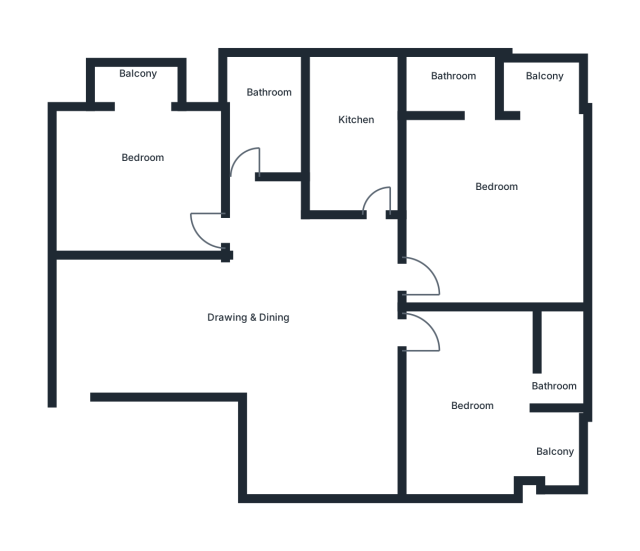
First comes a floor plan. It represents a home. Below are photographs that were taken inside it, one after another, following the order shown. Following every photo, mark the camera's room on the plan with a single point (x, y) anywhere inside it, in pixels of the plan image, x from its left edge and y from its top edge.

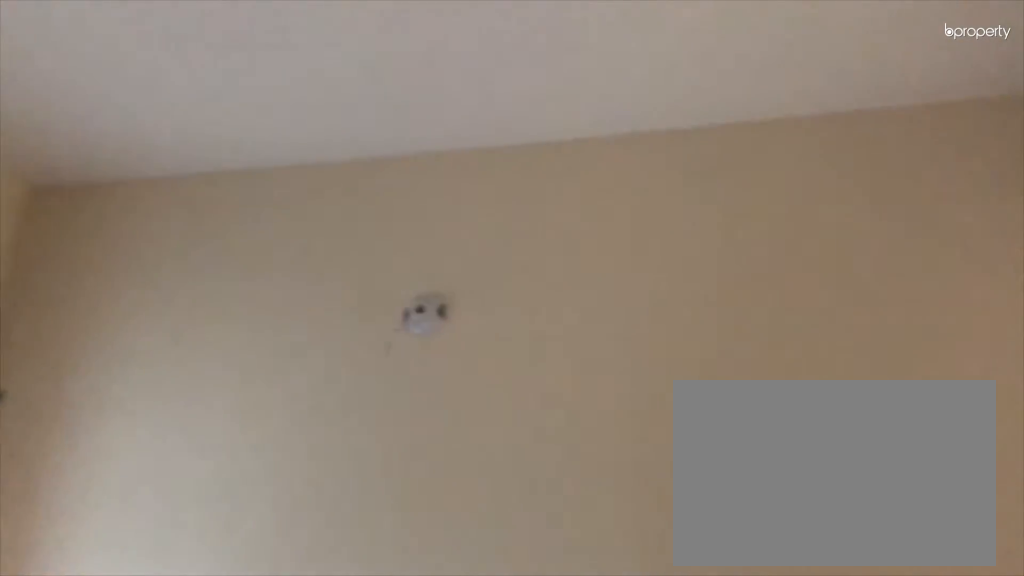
(283, 311)
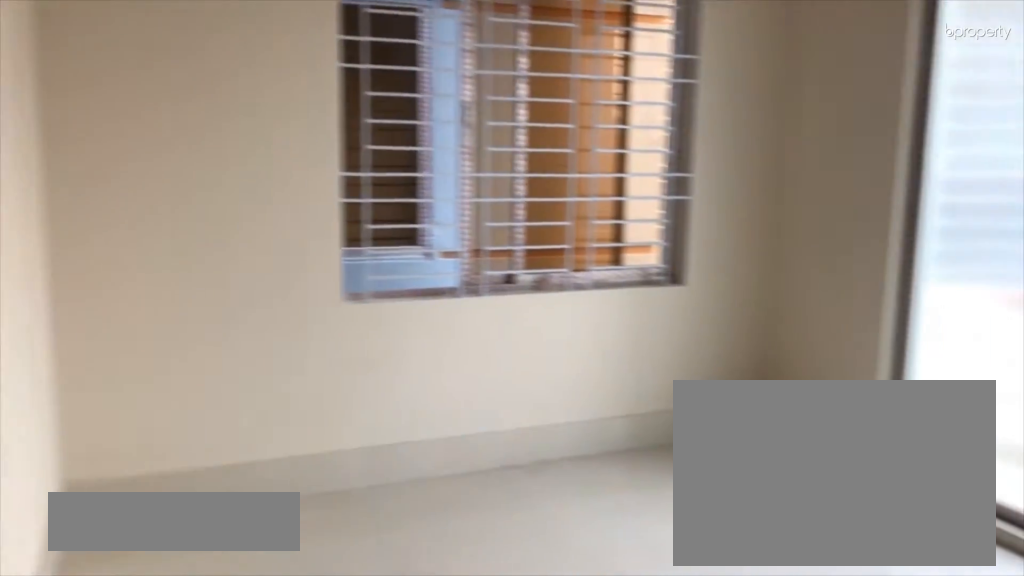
(132, 171)
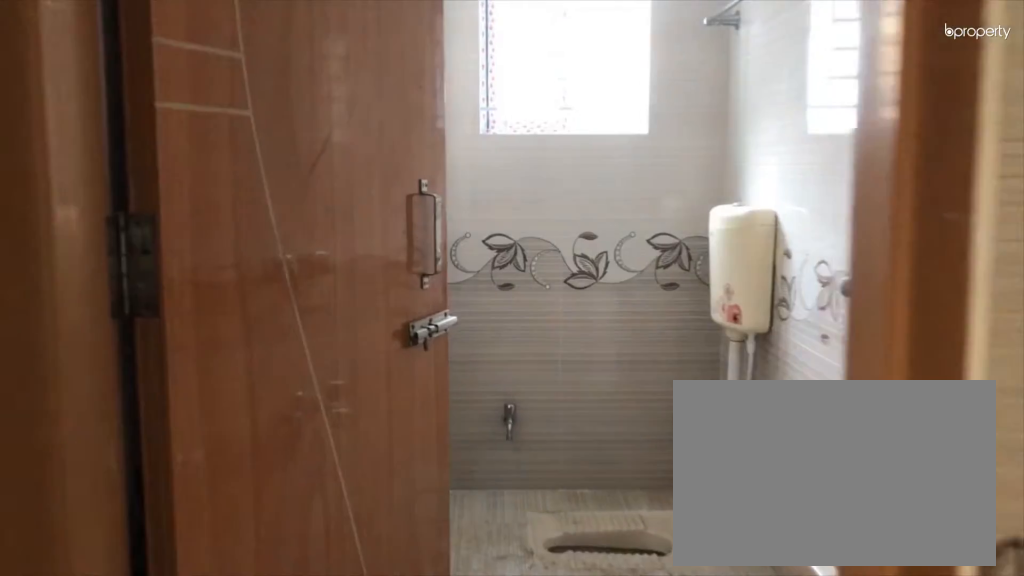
(261, 116)
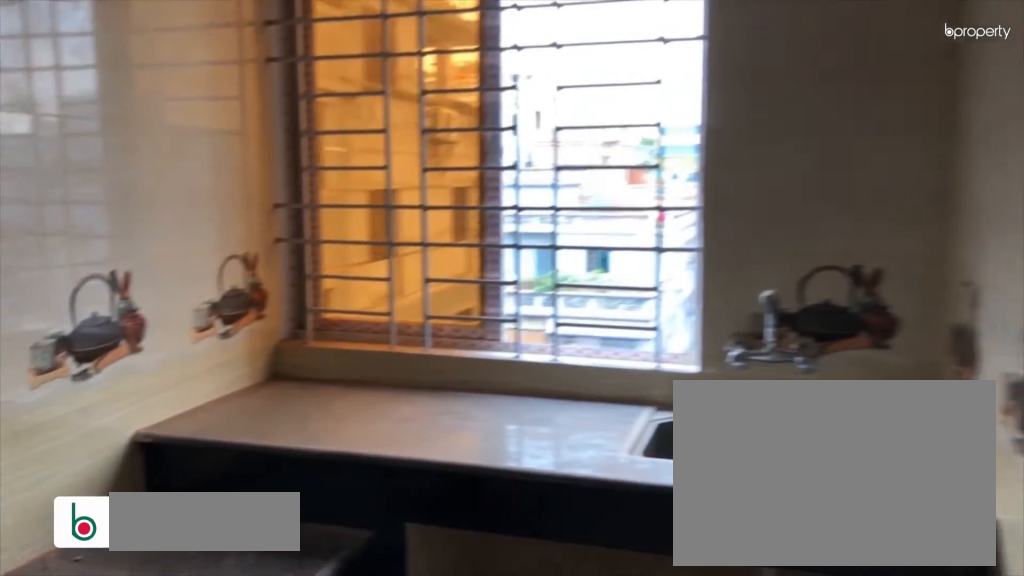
(358, 133)
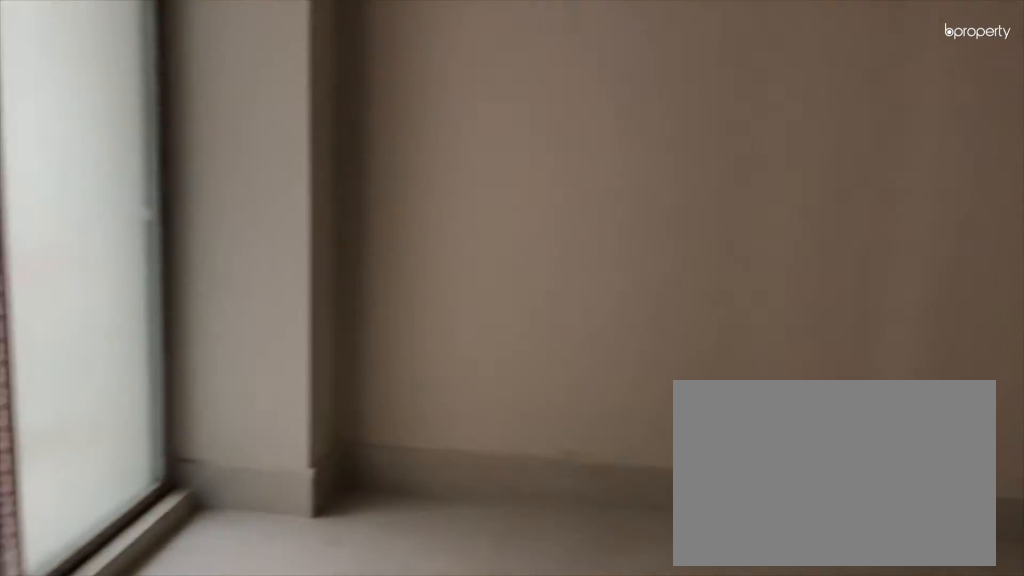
(485, 398)
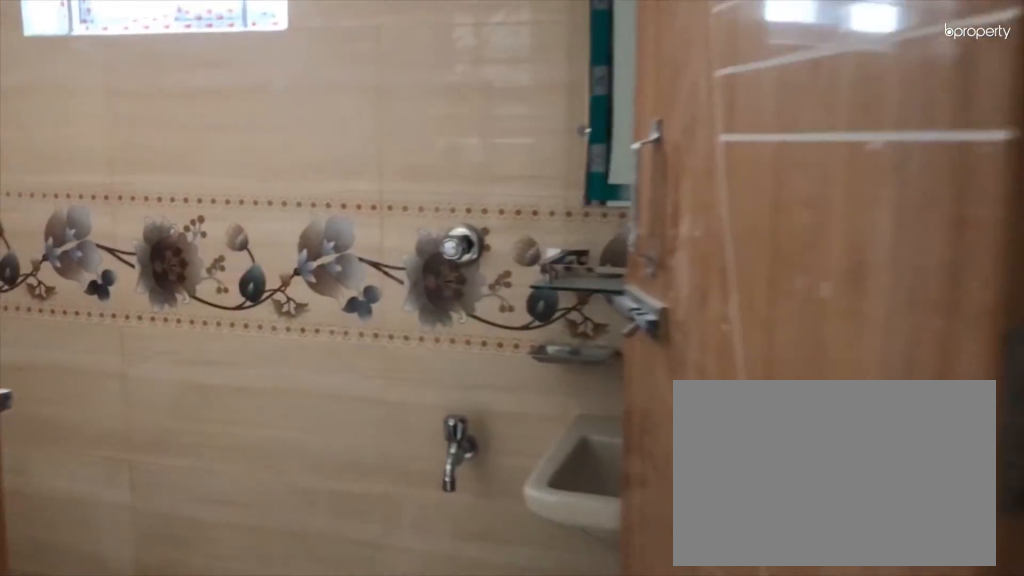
(562, 358)
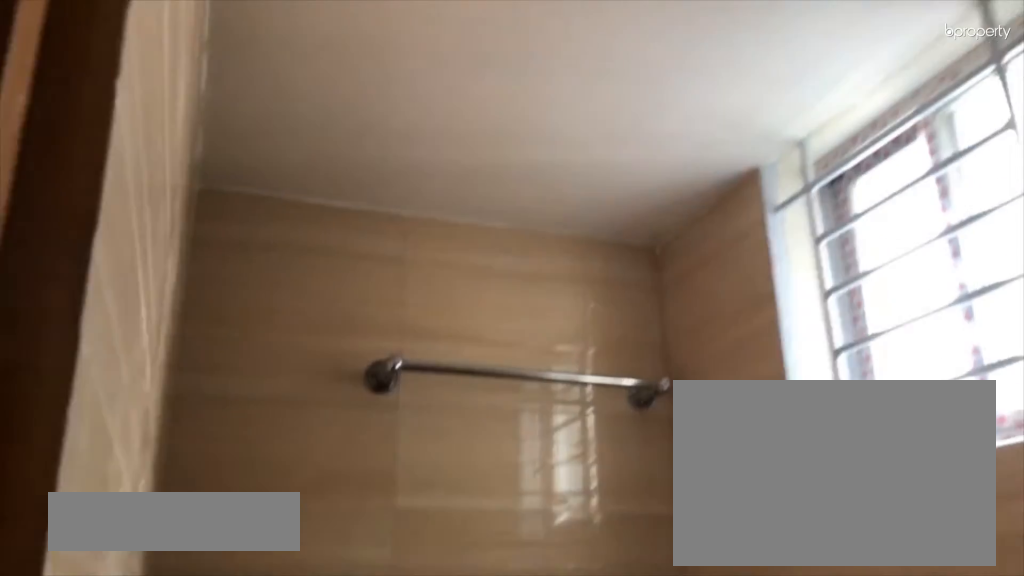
(562, 358)
